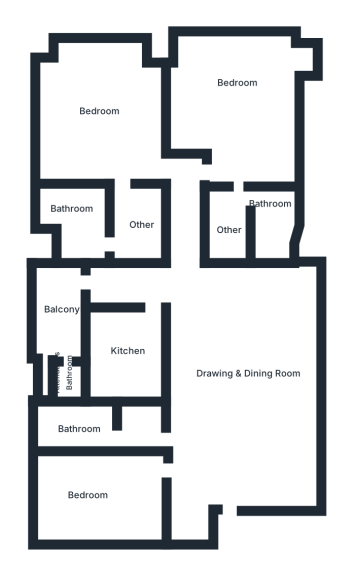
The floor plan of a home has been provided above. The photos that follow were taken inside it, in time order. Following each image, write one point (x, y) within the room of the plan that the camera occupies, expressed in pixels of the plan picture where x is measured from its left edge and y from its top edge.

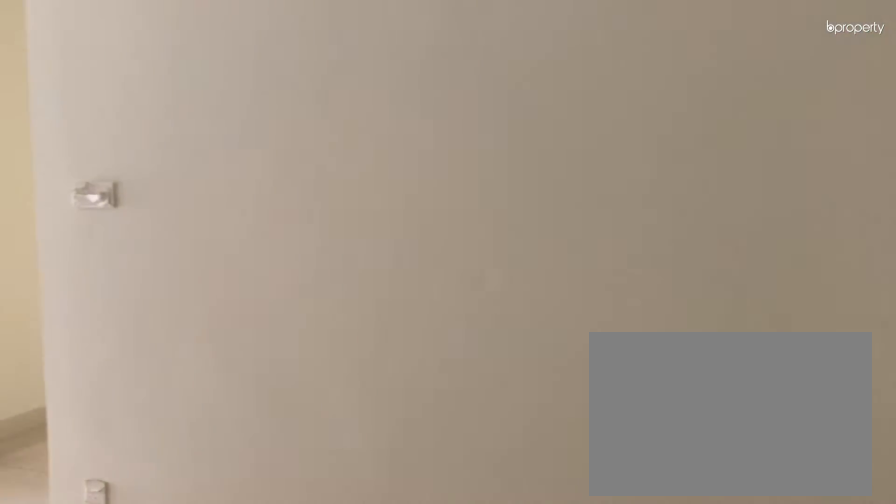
(244, 375)
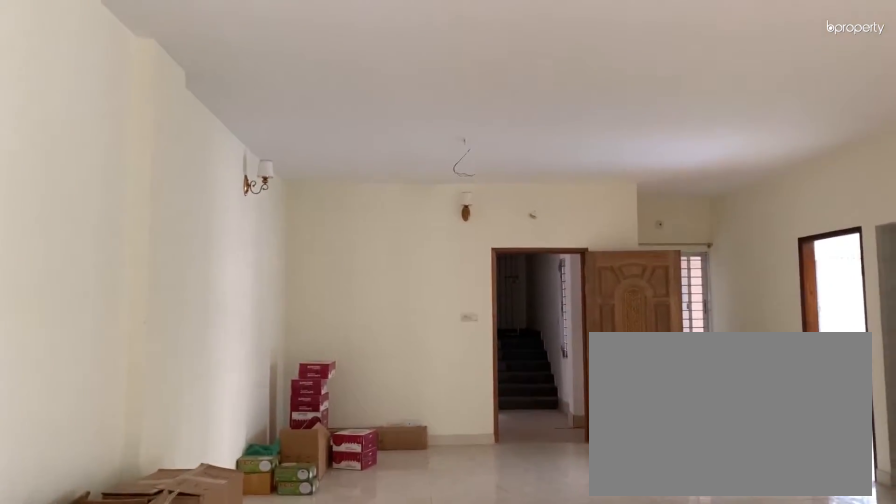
(244, 375)
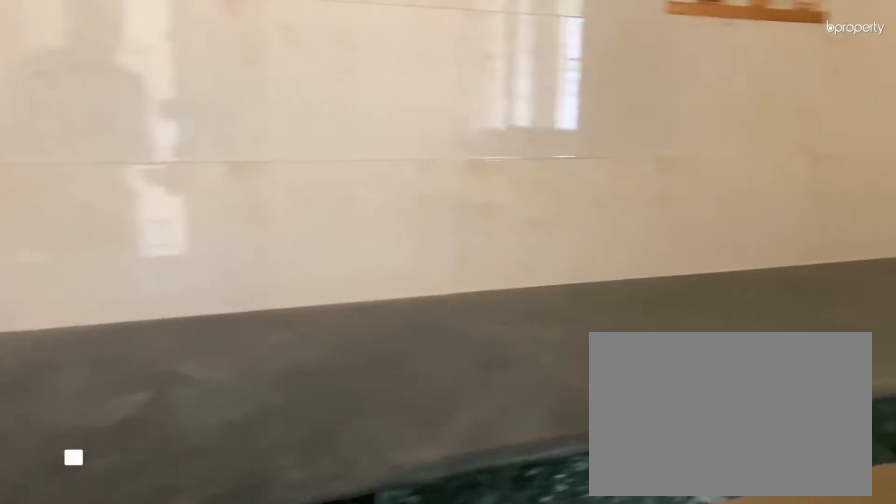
(127, 357)
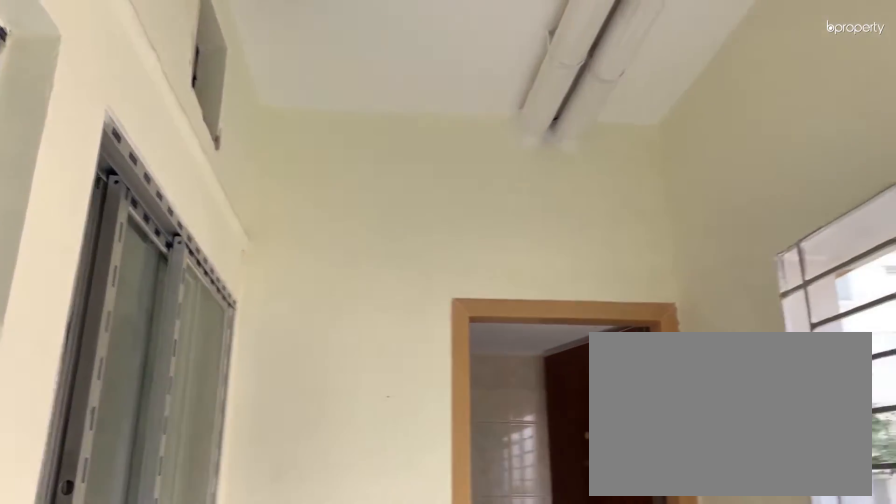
(58, 310)
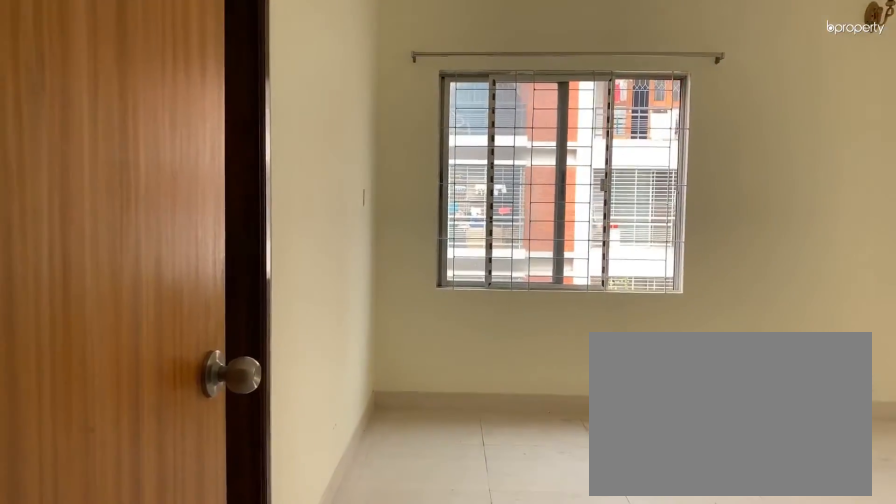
(112, 123)
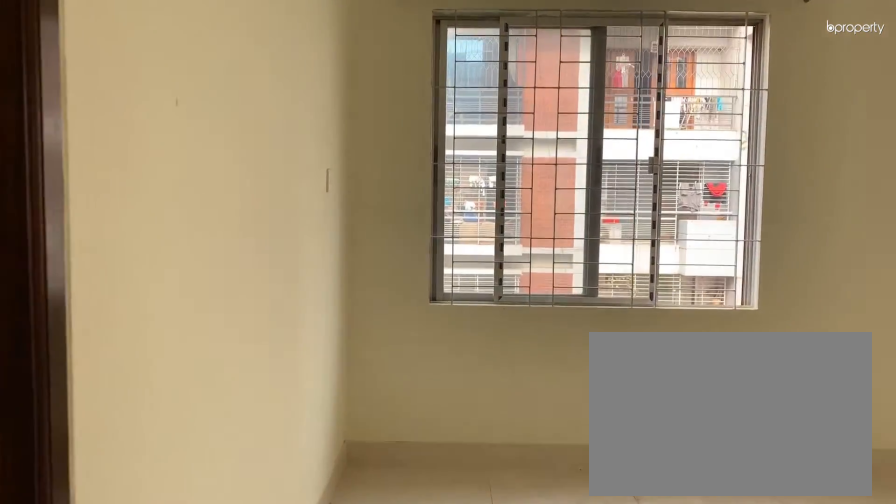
(112, 123)
